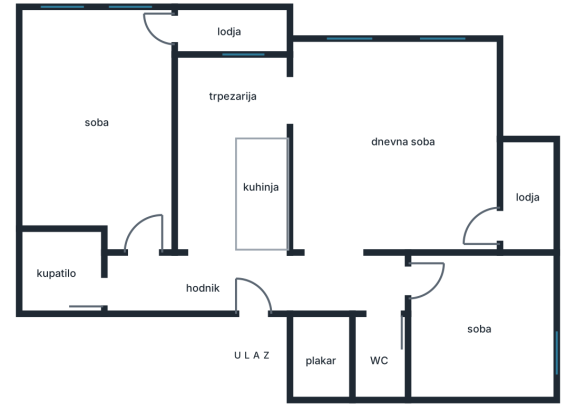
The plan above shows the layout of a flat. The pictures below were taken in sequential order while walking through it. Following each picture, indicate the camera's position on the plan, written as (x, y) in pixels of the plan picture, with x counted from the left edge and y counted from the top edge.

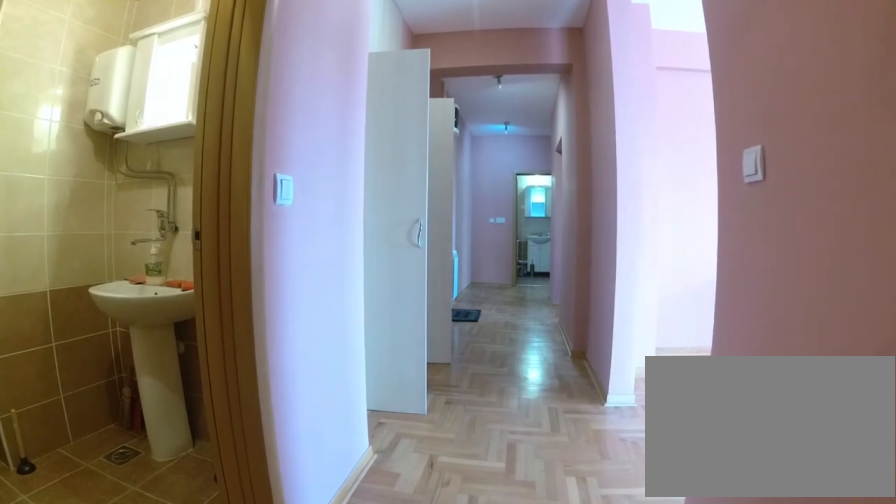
(391, 282)
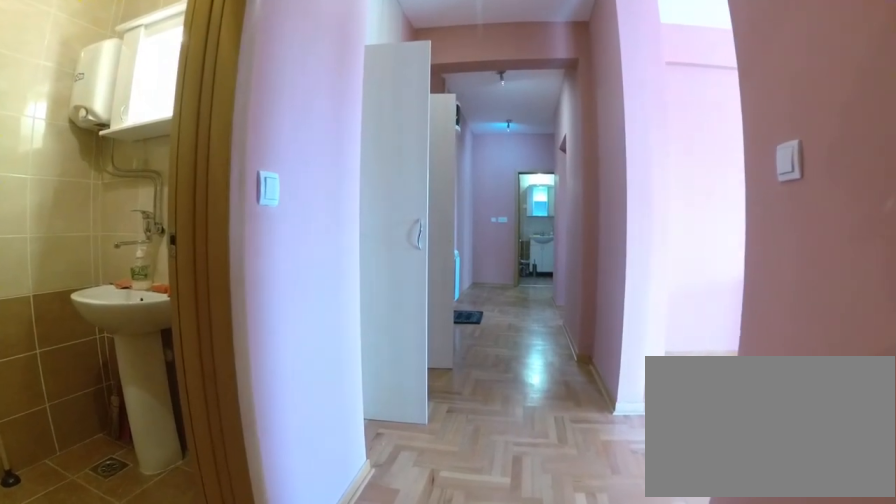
(386, 282)
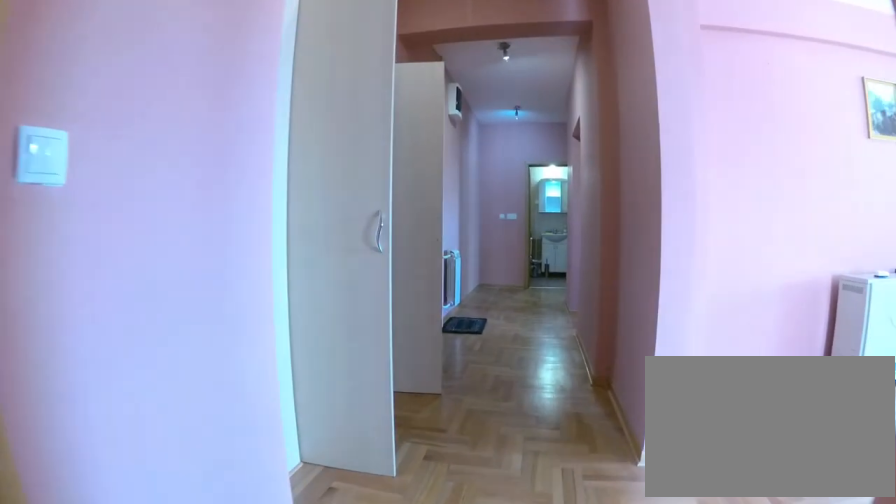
(372, 282)
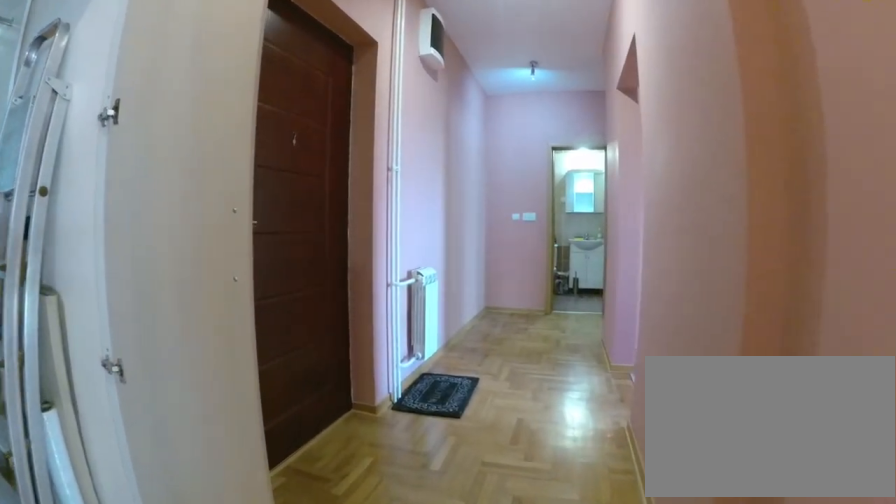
(332, 282)
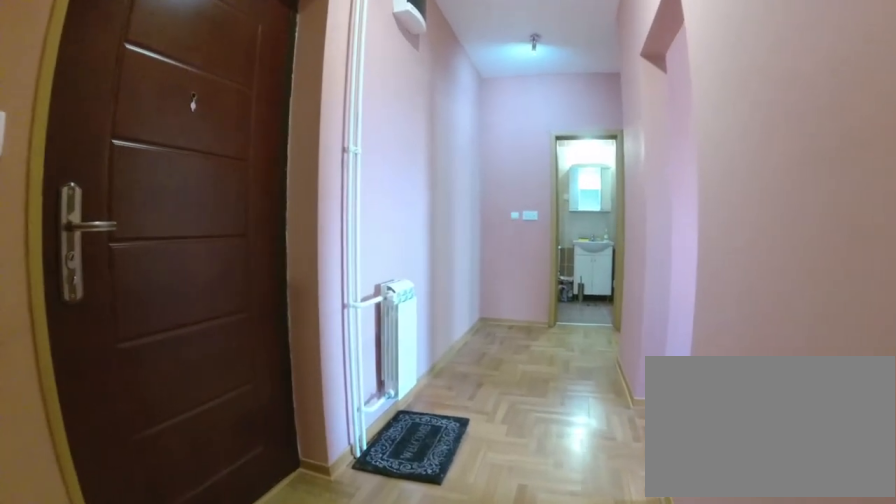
(318, 283)
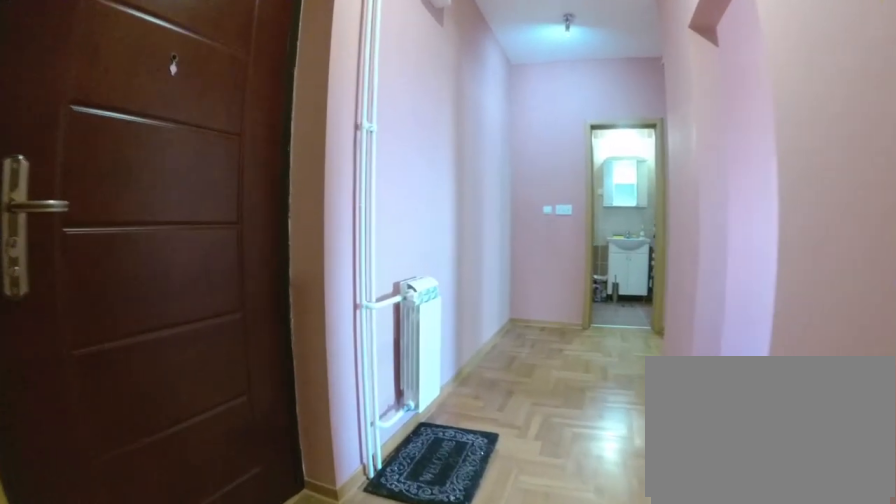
(296, 285)
